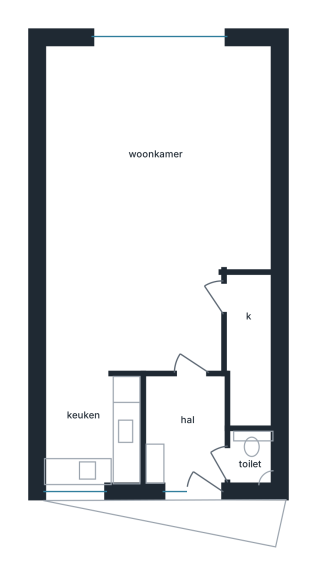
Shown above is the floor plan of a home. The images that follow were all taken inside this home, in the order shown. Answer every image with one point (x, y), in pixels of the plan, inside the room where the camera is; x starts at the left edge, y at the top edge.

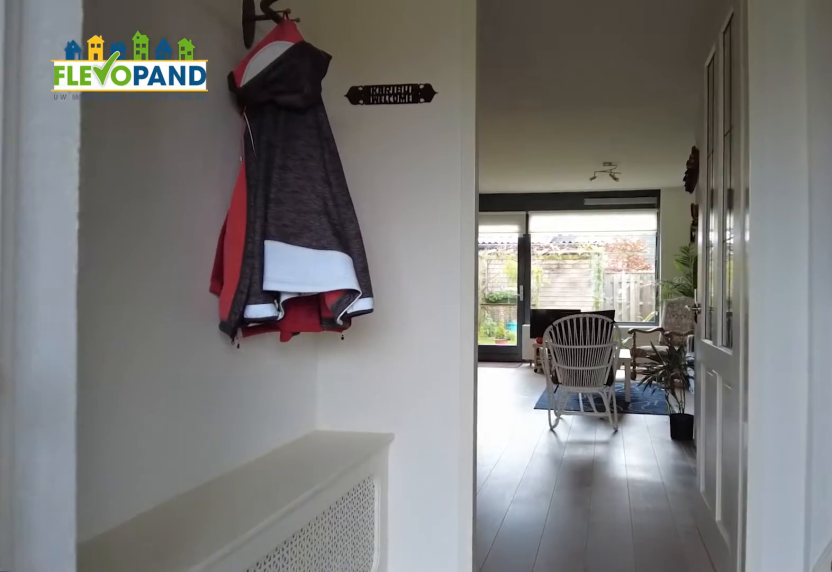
(190, 428)
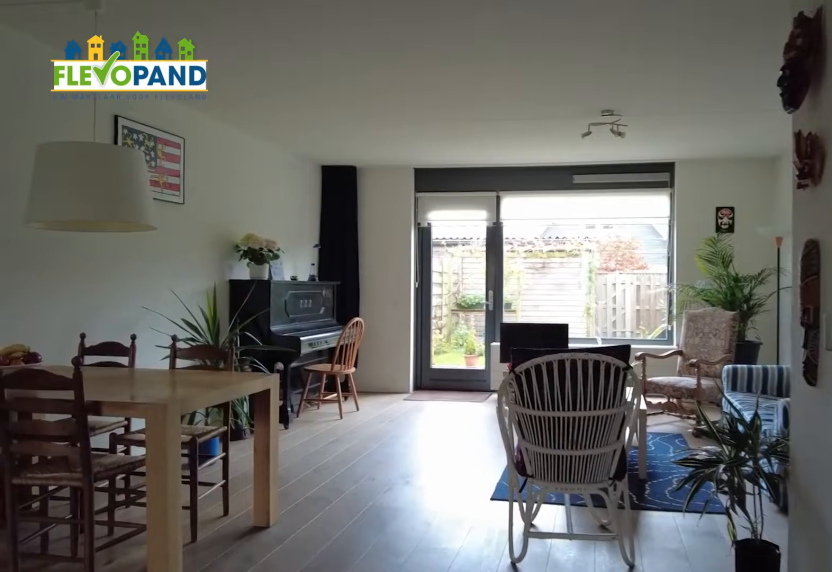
(178, 198)
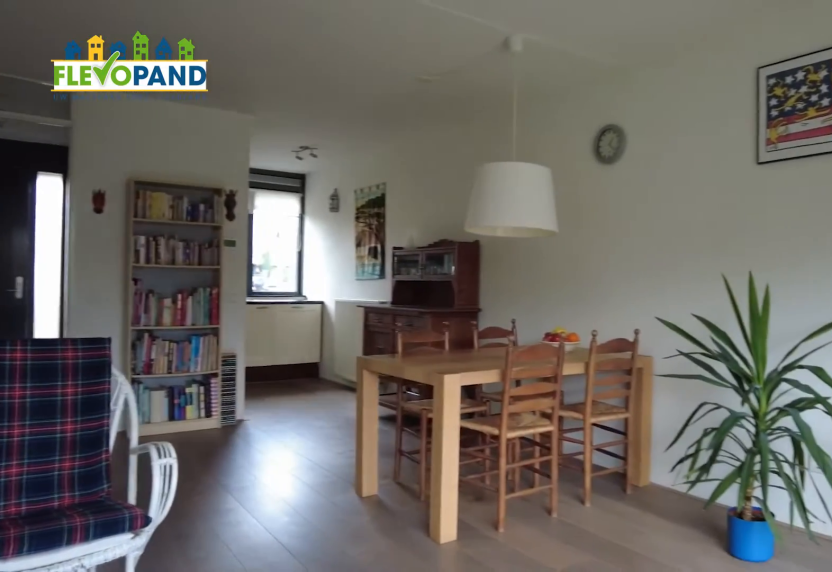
(178, 198)
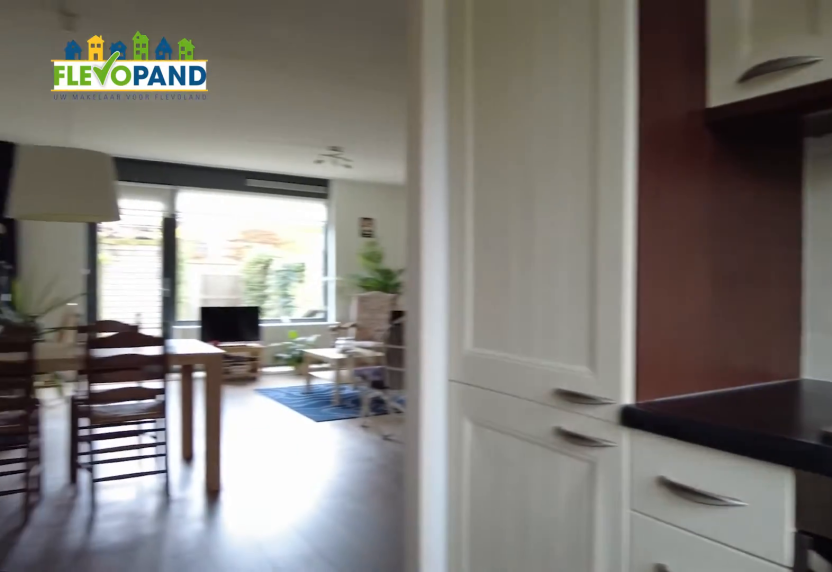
(90, 431)
